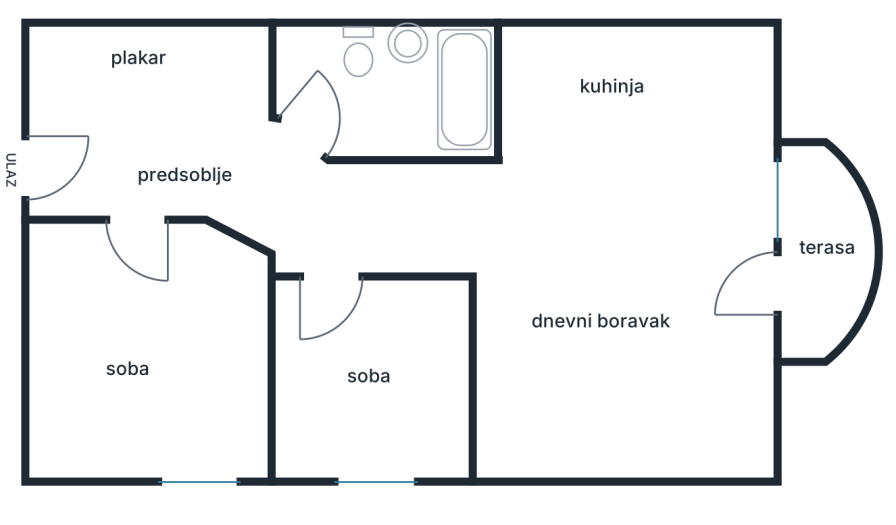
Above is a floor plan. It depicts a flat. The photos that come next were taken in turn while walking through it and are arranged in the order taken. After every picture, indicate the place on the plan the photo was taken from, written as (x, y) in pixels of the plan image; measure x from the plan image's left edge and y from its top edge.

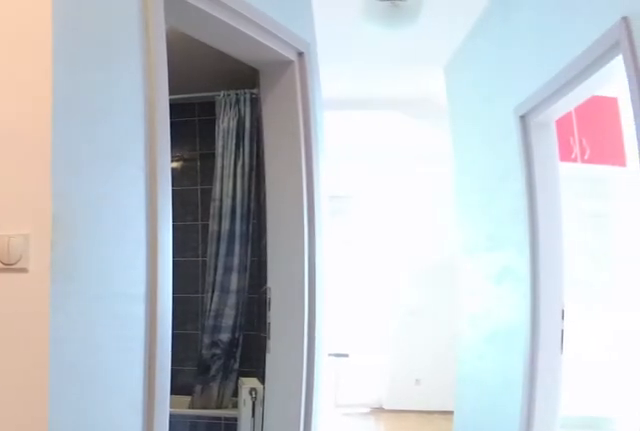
(145, 172)
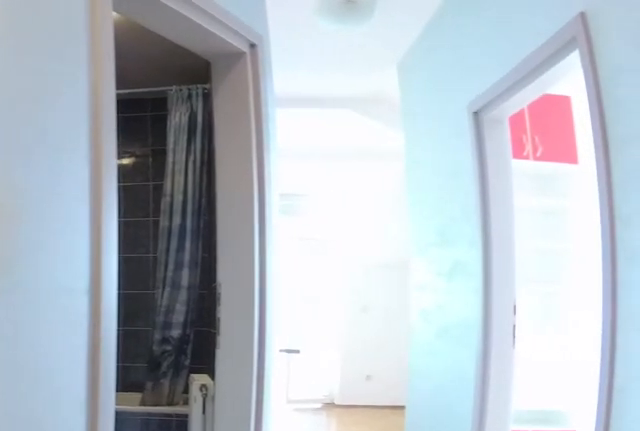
(150, 164)
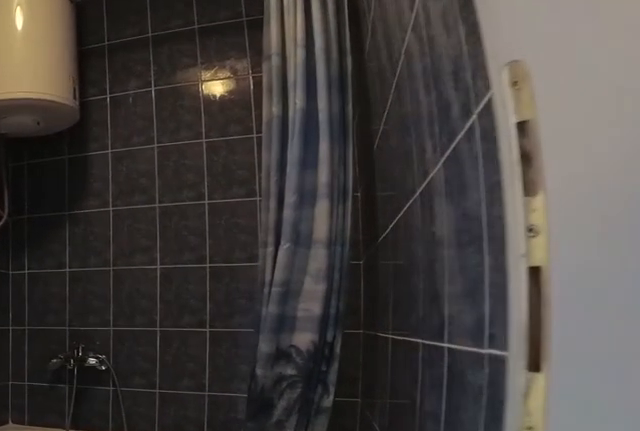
(280, 152)
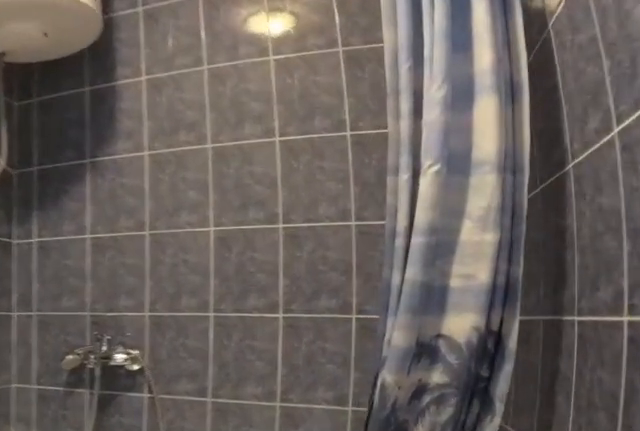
(316, 117)
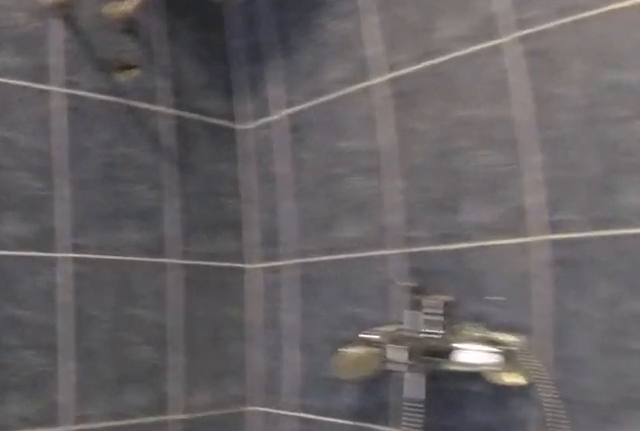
(410, 121)
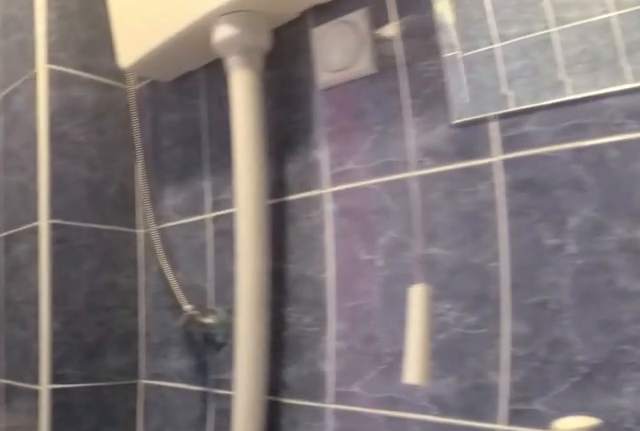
(416, 113)
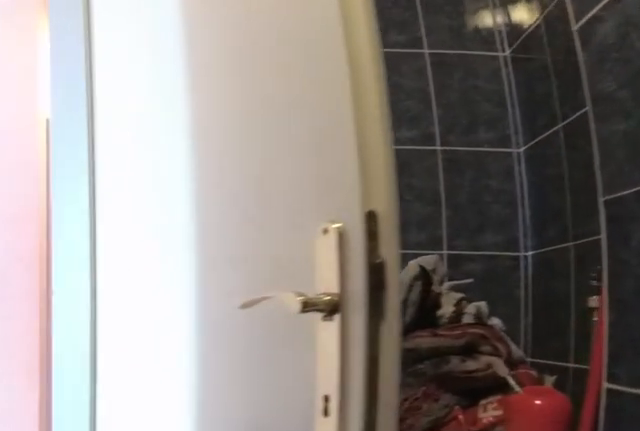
(373, 109)
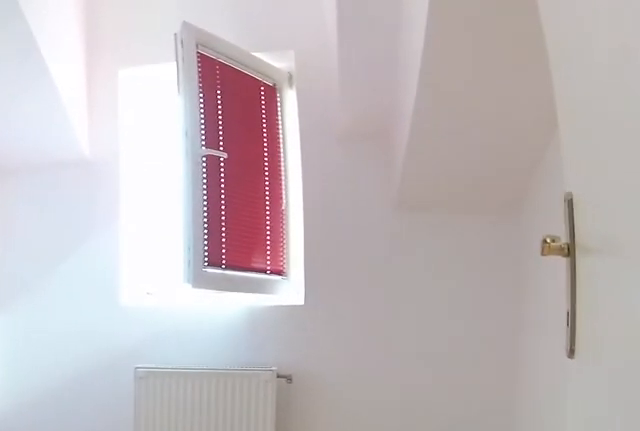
(327, 245)
